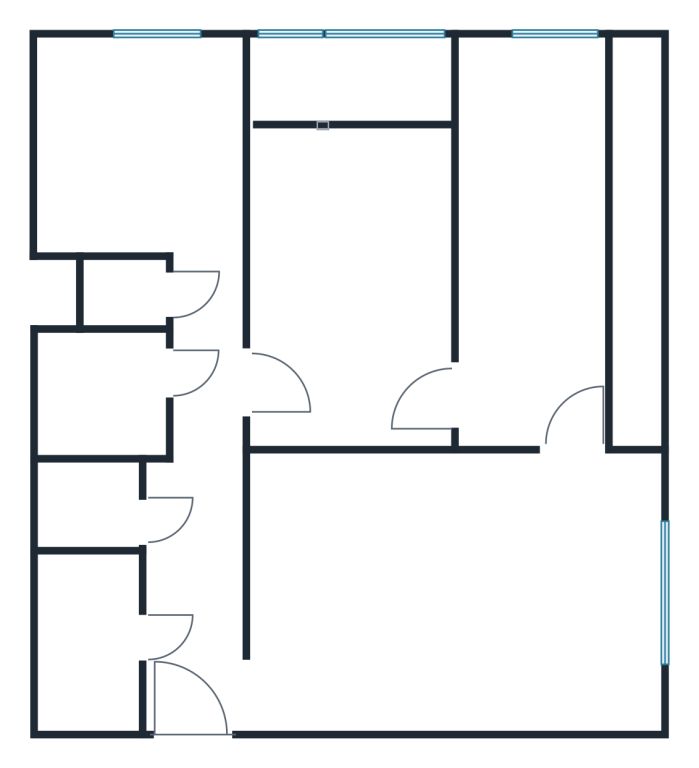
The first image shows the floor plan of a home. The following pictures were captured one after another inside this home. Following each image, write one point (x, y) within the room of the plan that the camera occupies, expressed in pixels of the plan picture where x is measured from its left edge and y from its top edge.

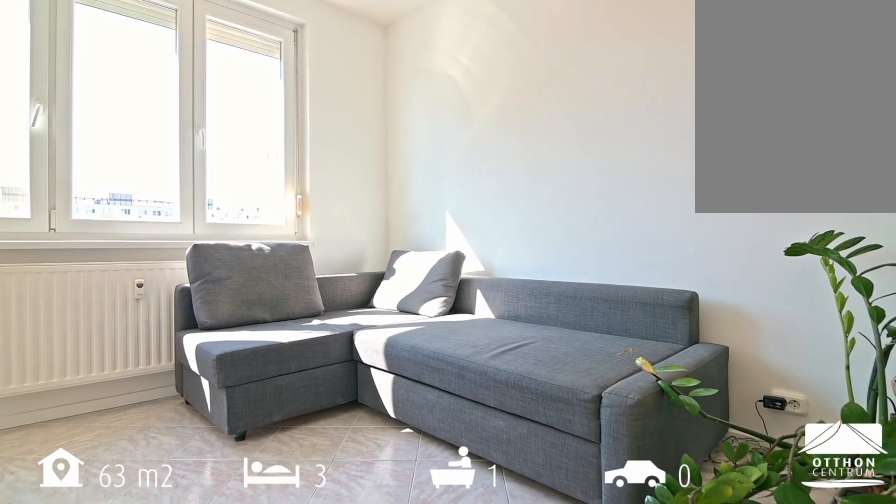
(457, 596)
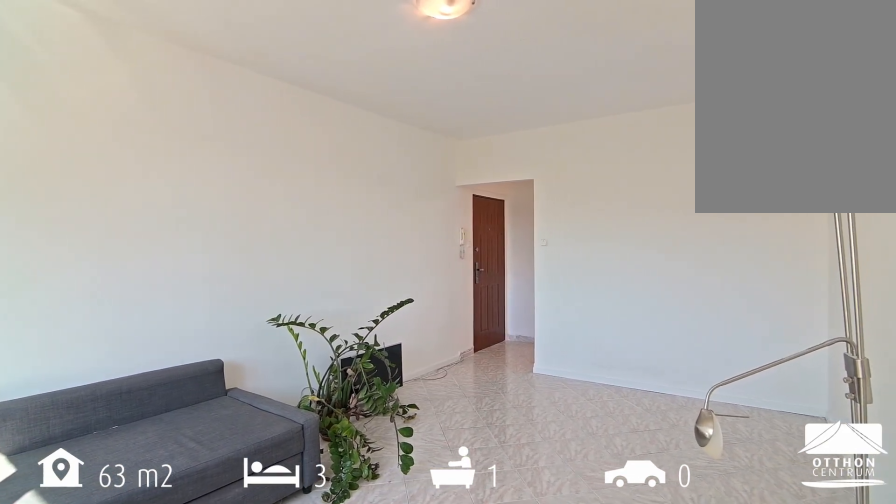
(457, 596)
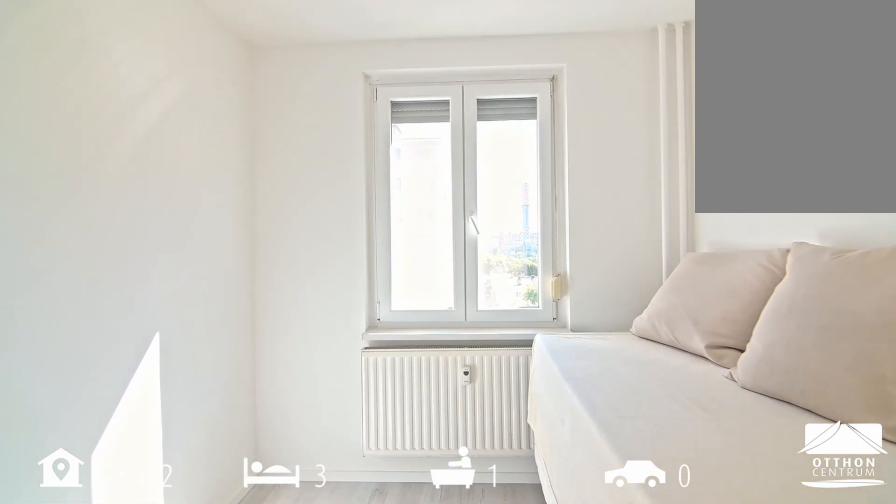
(538, 263)
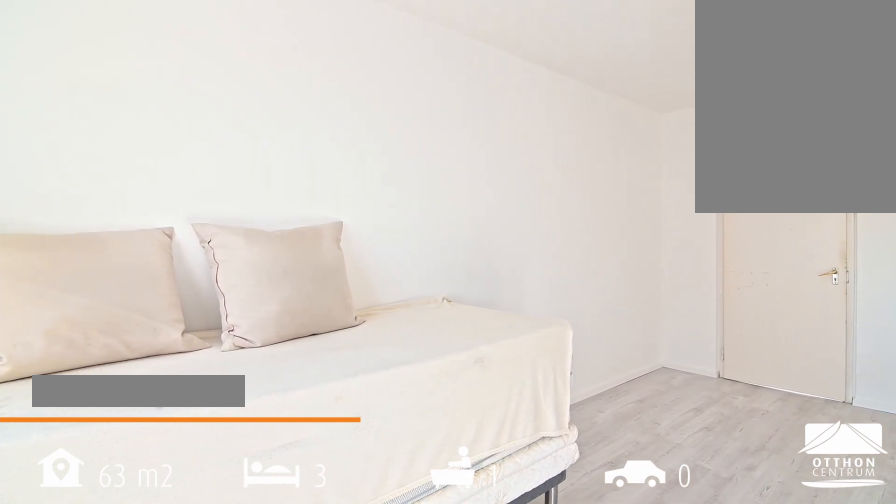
(538, 263)
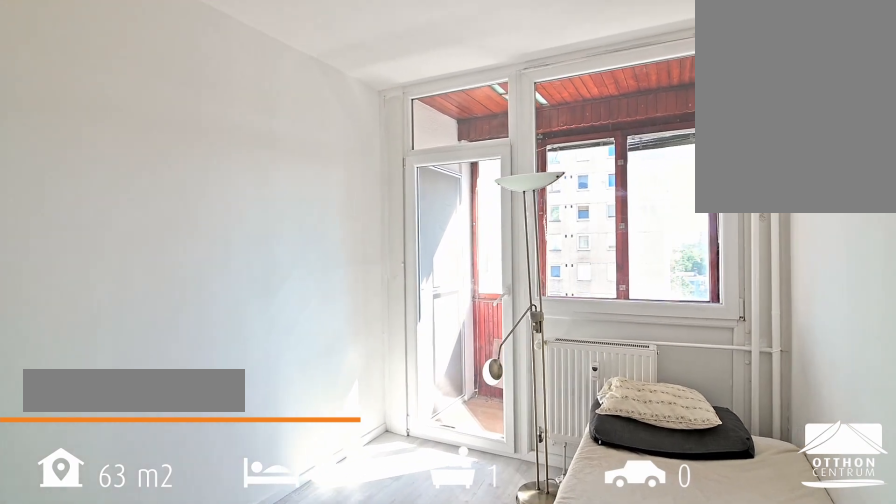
(359, 285)
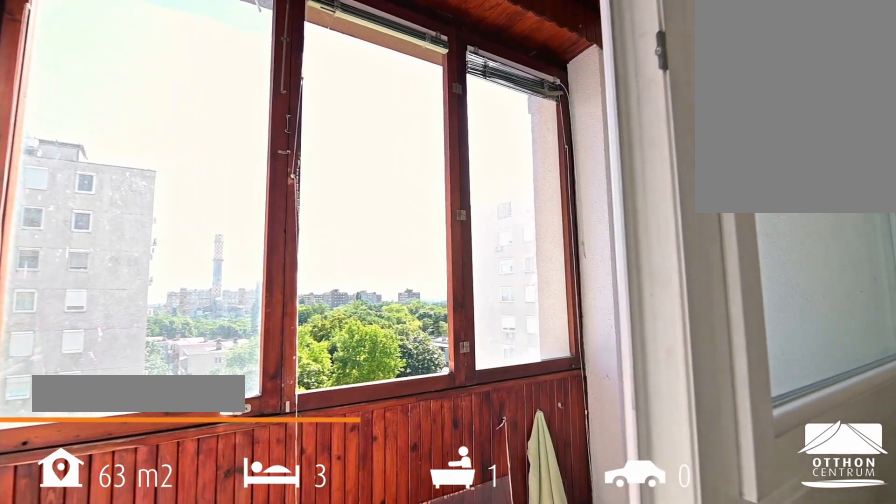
(353, 83)
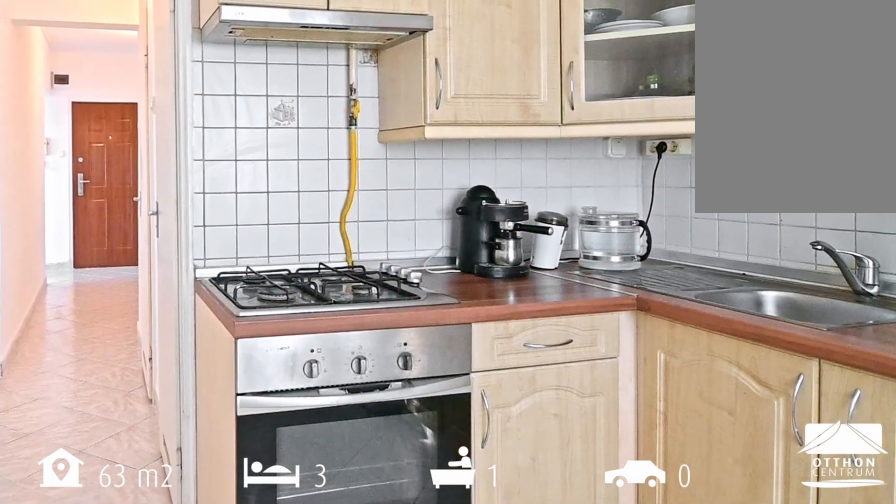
(135, 144)
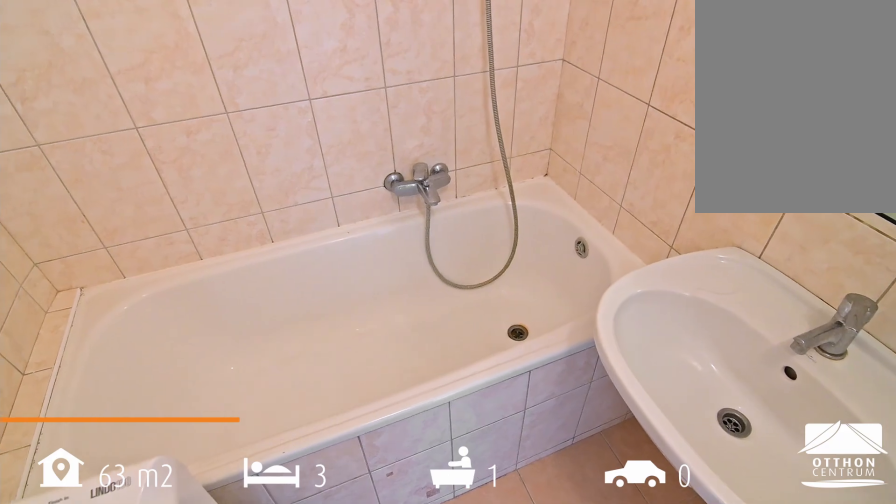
(108, 394)
